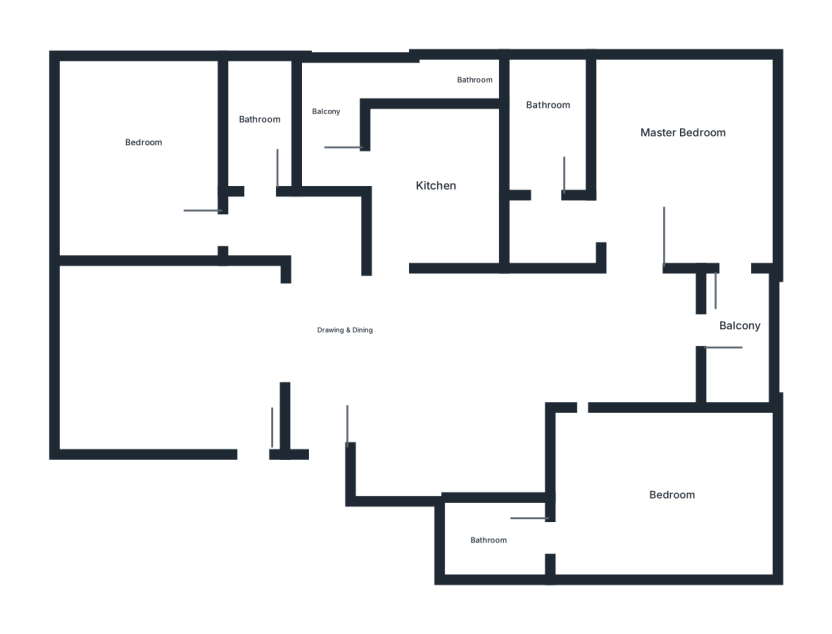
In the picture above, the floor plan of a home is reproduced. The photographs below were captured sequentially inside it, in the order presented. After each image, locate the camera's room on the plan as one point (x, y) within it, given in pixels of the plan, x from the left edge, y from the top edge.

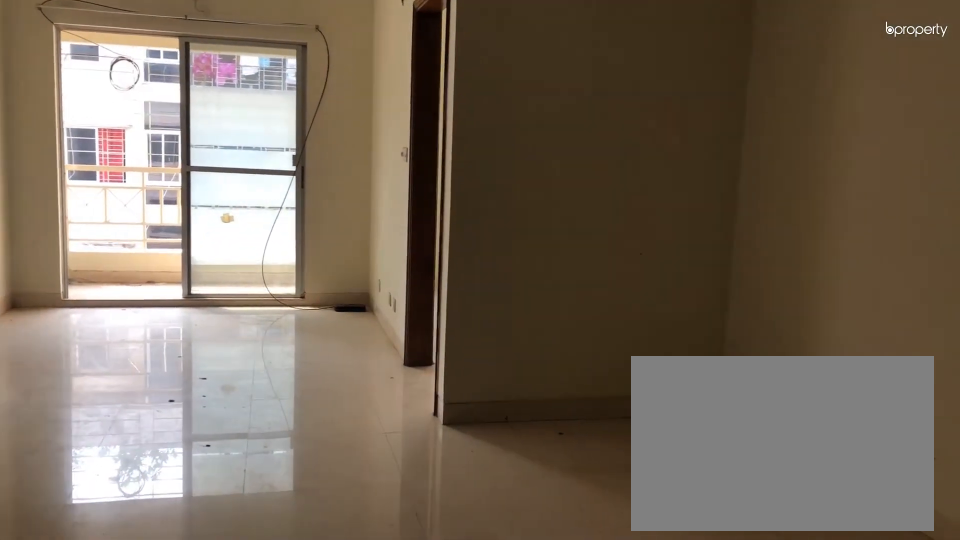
(406, 376)
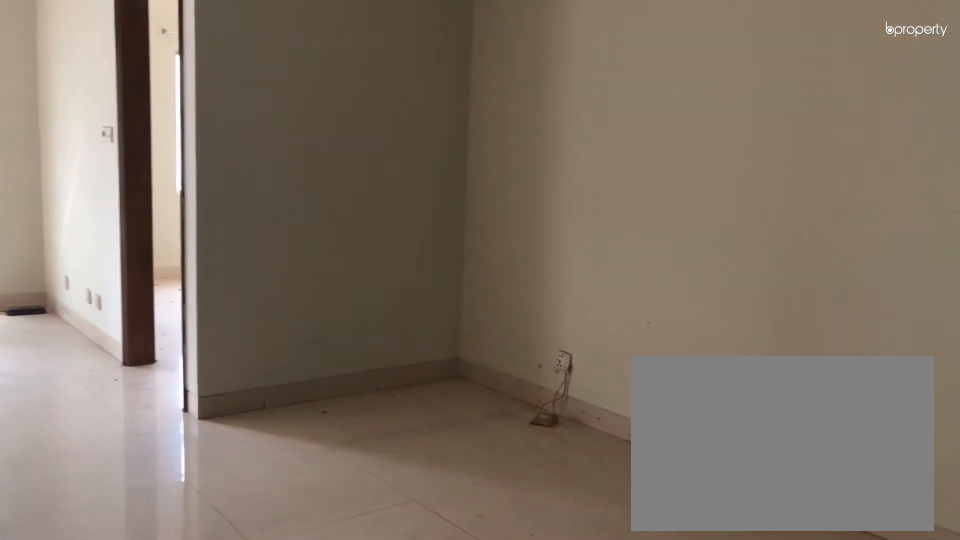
(406, 376)
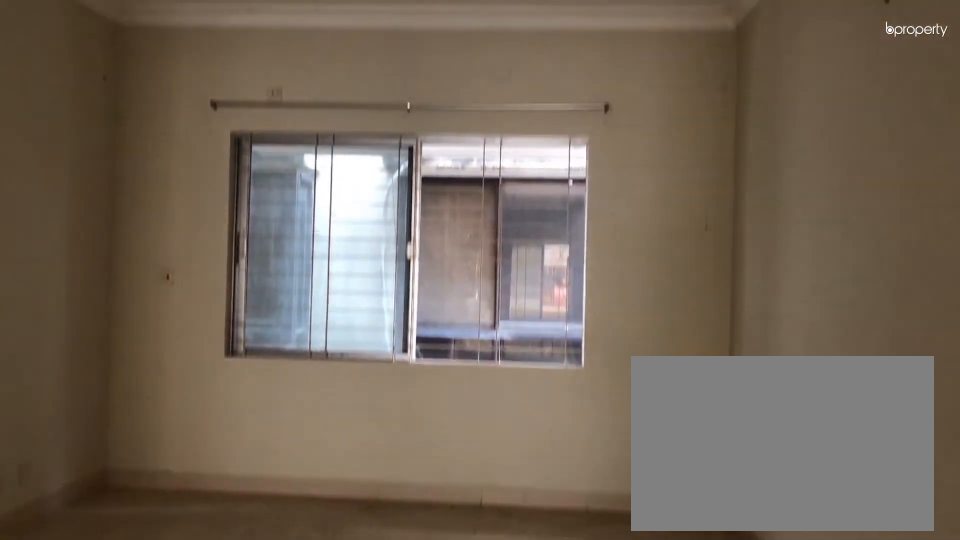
(153, 346)
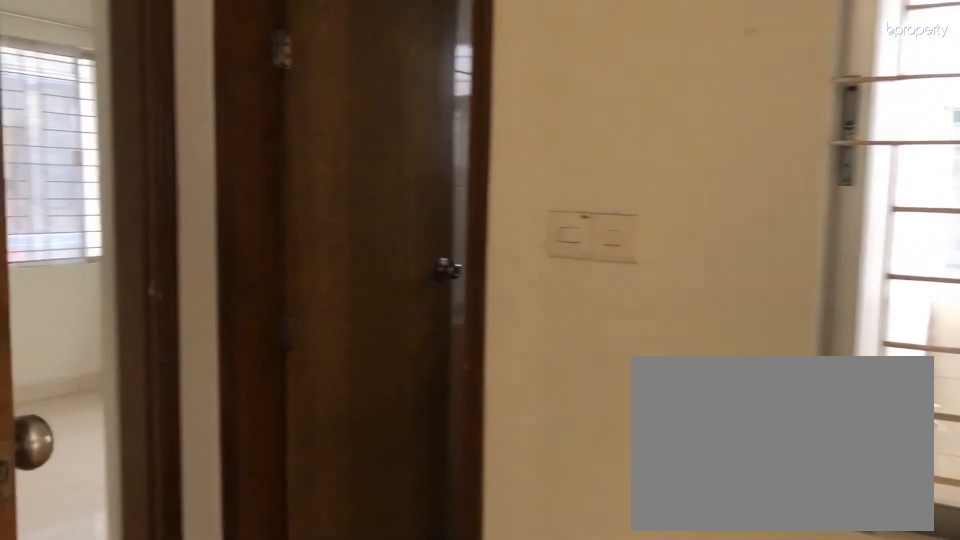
(237, 227)
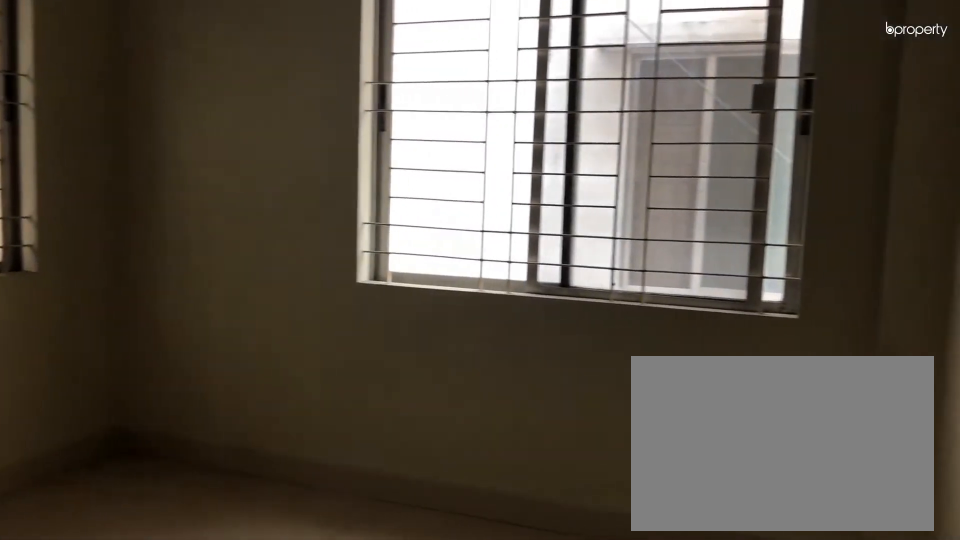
(154, 151)
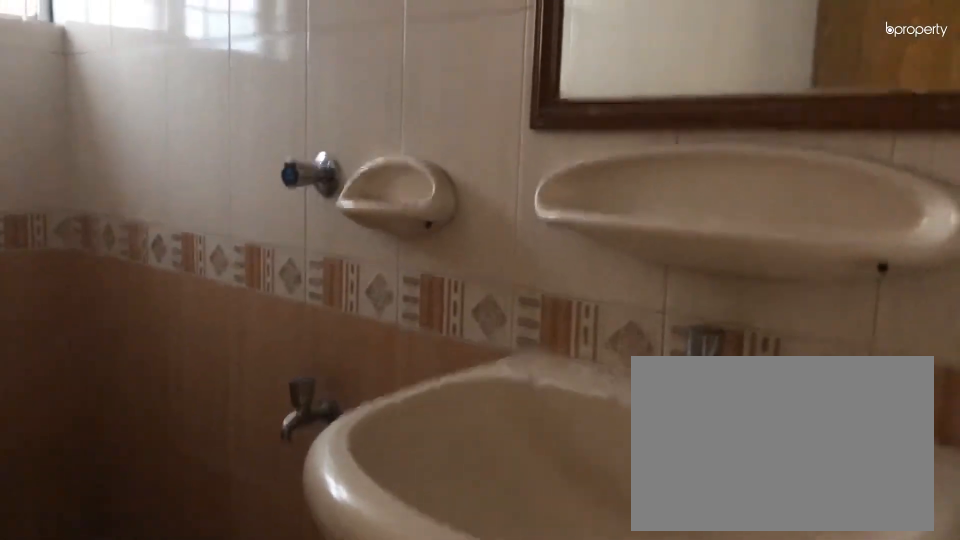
(266, 119)
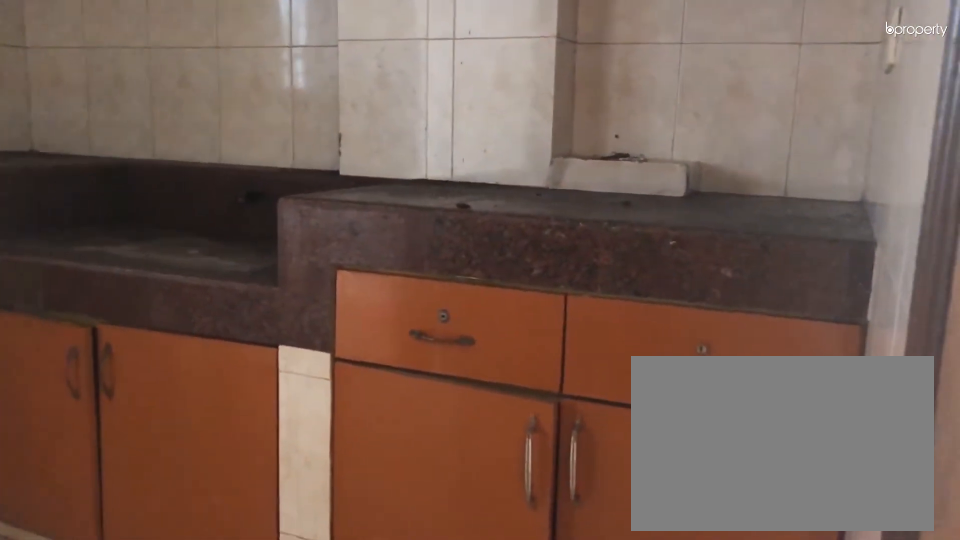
(444, 185)
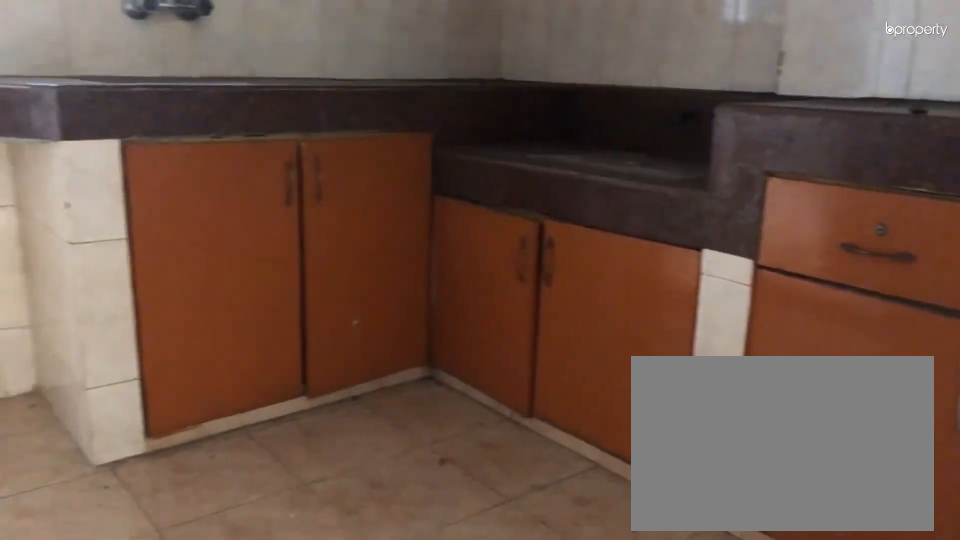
(444, 185)
